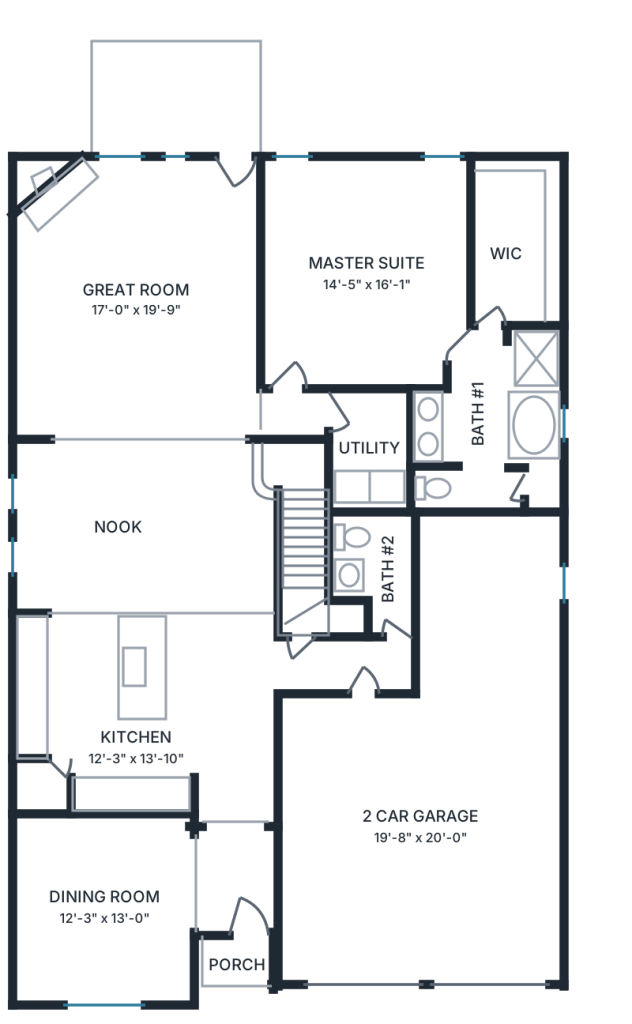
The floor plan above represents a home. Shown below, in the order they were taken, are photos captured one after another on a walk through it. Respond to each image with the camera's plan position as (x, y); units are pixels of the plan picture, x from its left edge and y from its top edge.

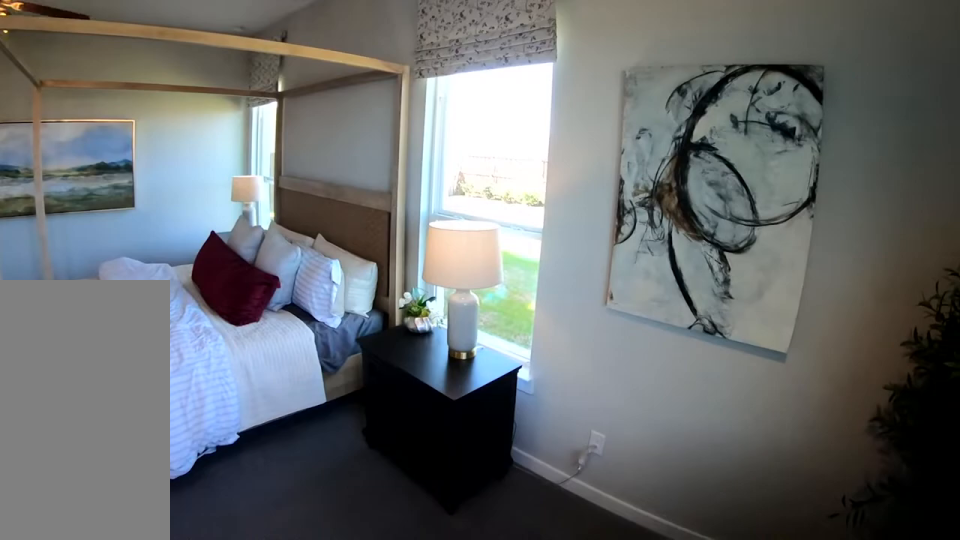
(444, 307)
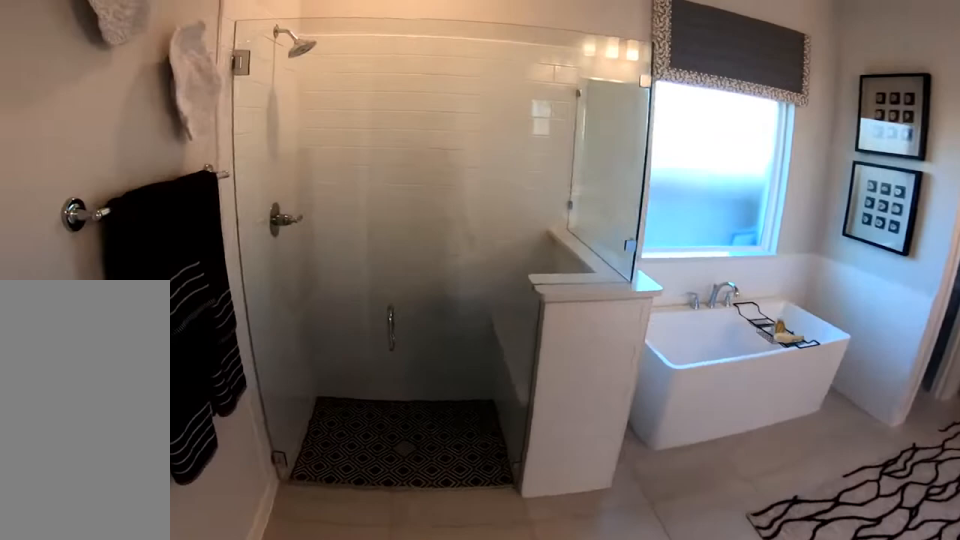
(449, 327)
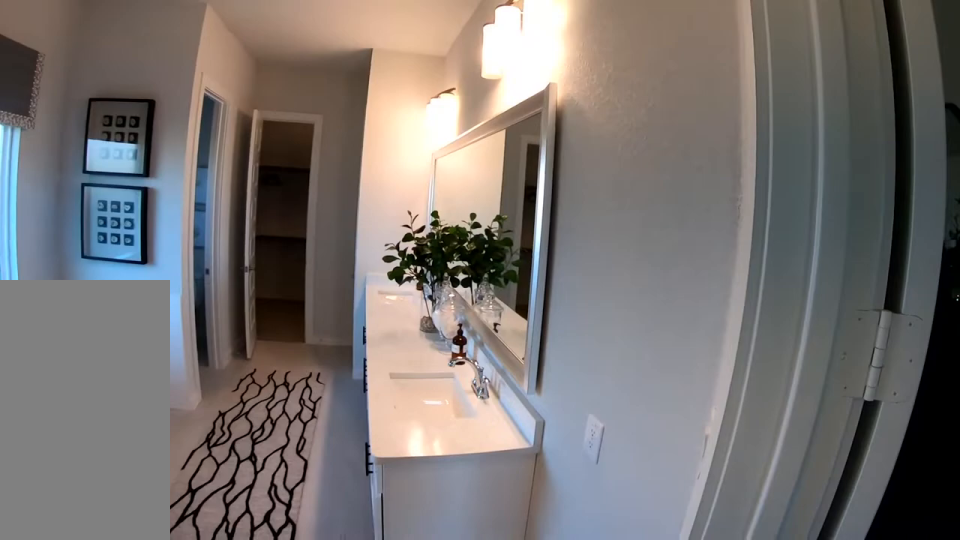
(485, 417)
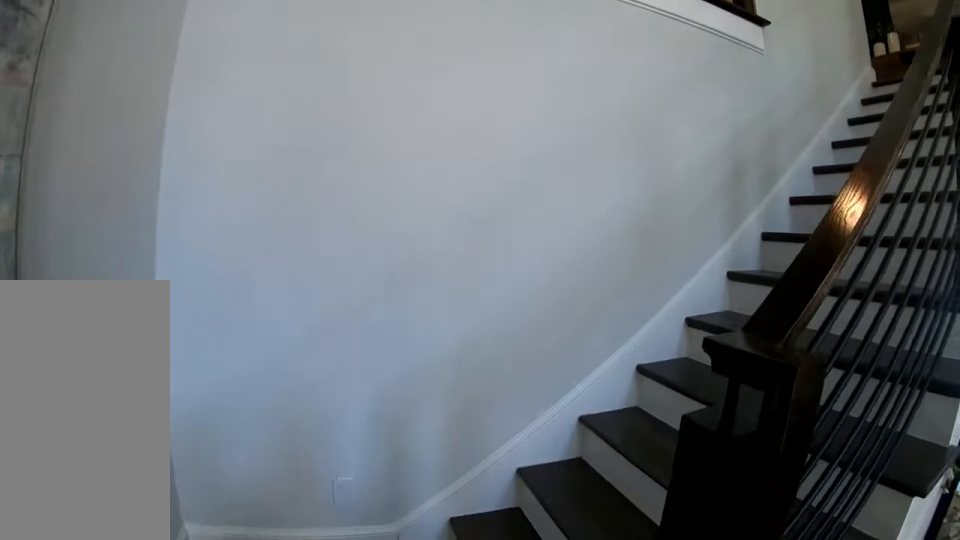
(238, 396)
